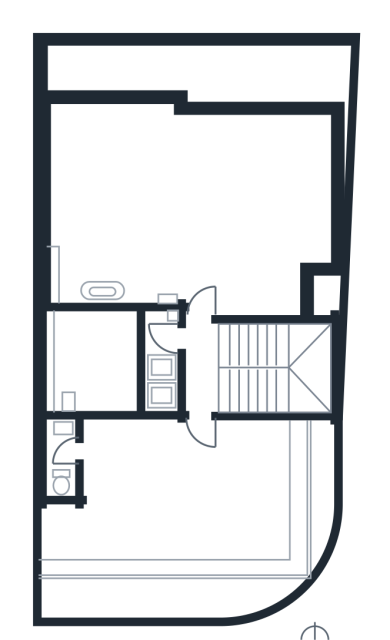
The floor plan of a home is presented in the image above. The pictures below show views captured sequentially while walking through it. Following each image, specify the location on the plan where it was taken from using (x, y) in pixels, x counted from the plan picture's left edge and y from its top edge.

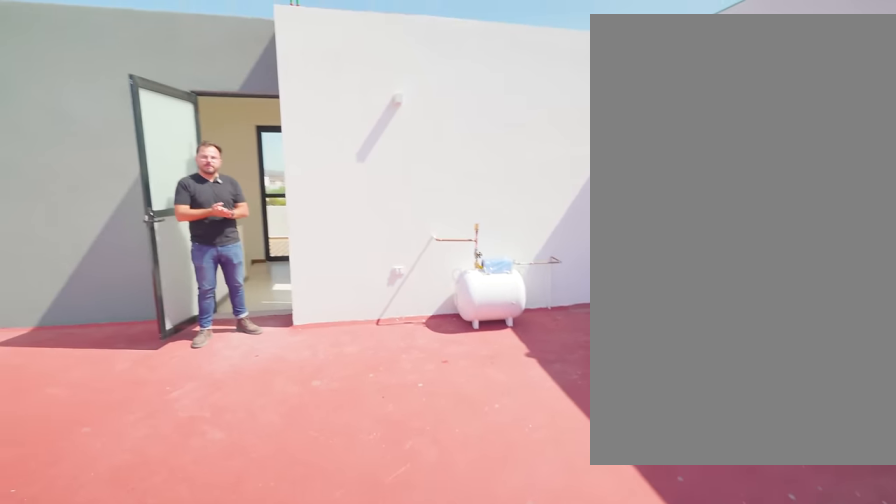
(237, 193)
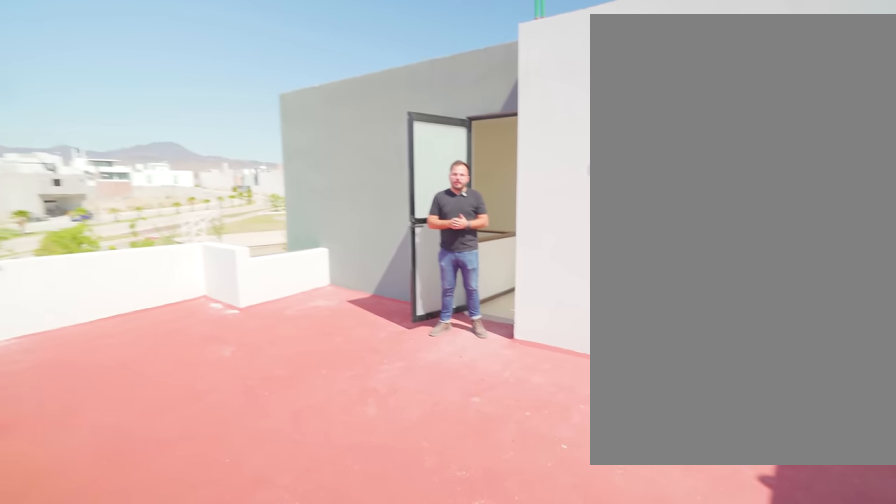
(165, 157)
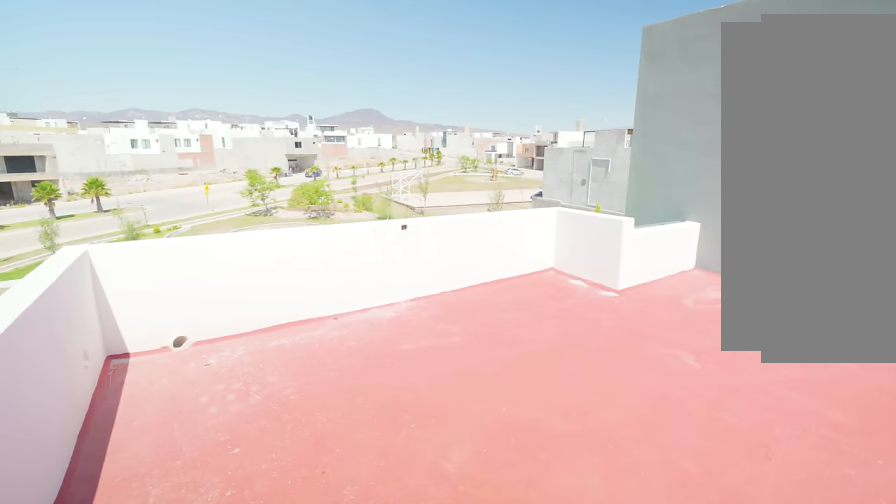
(196, 212)
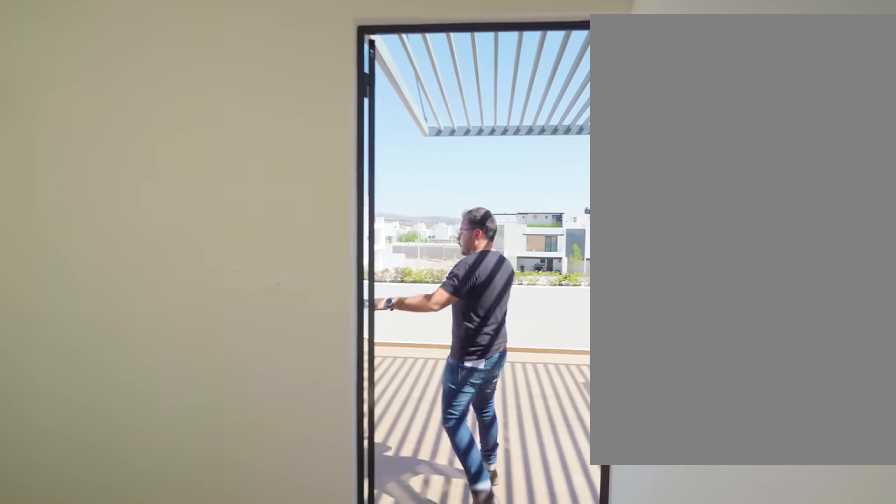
(201, 370)
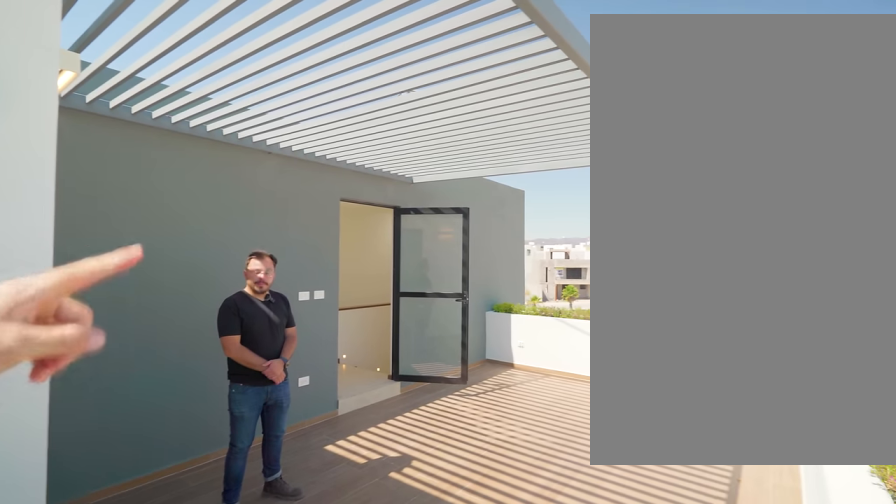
(62, 557)
